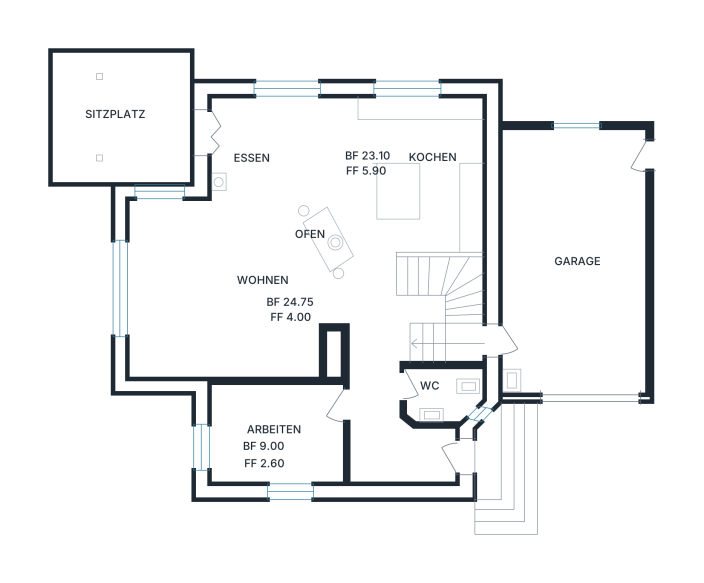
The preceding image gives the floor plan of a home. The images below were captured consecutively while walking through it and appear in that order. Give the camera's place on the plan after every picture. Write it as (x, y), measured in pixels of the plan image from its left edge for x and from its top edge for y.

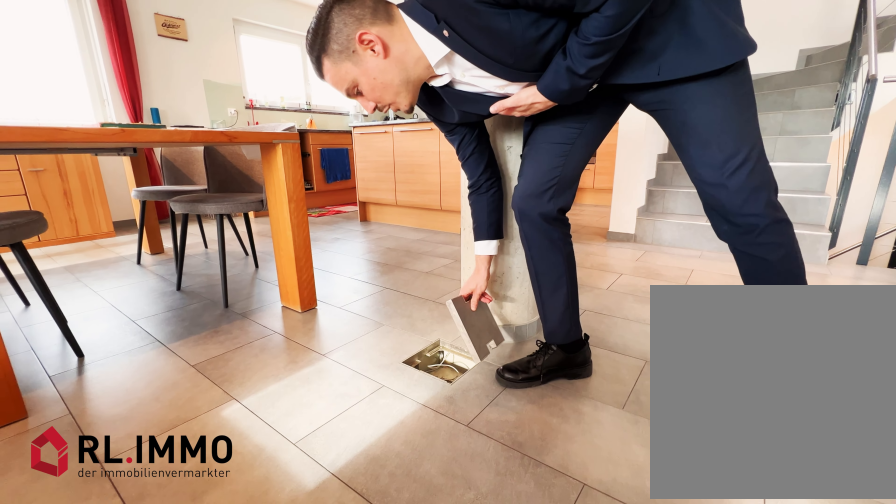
(287, 337)
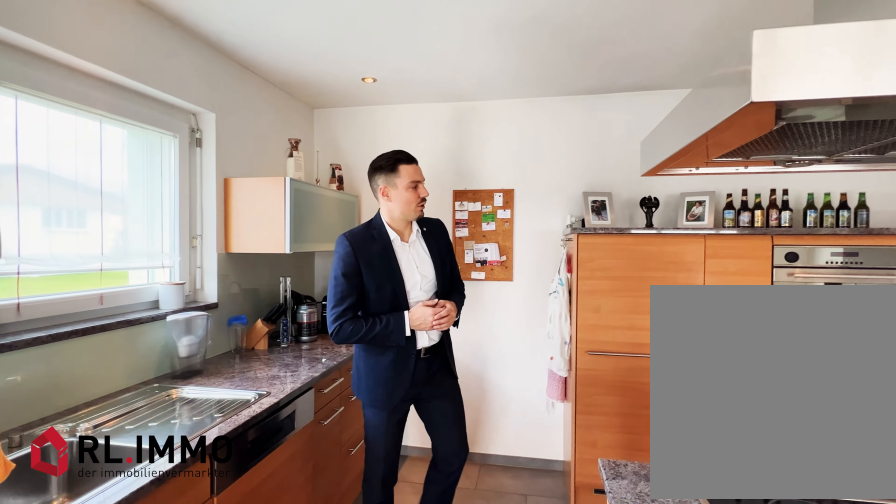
(429, 195)
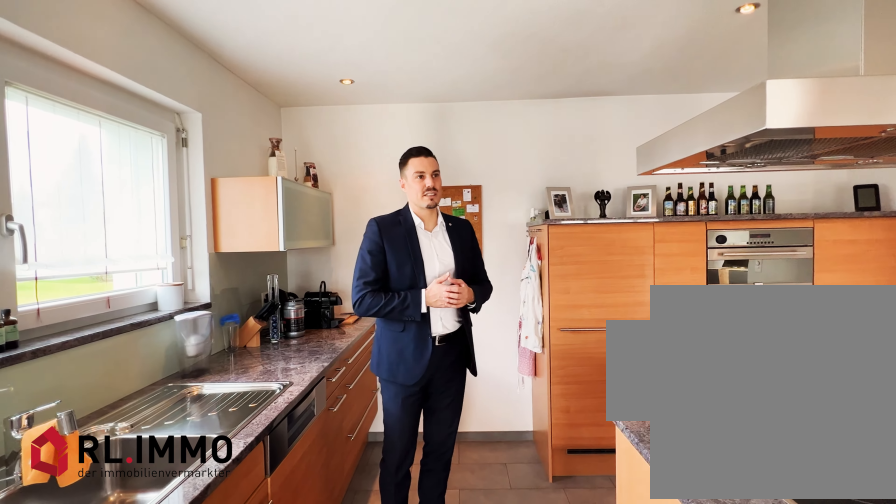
(429, 195)
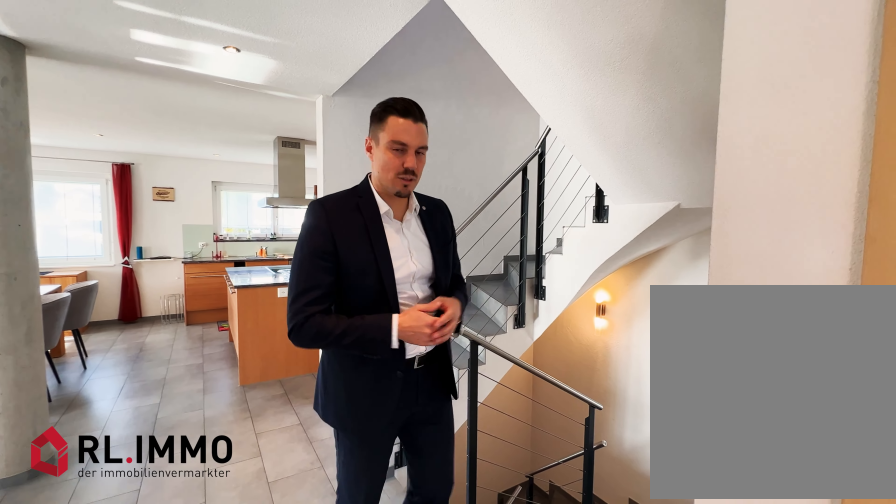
(426, 343)
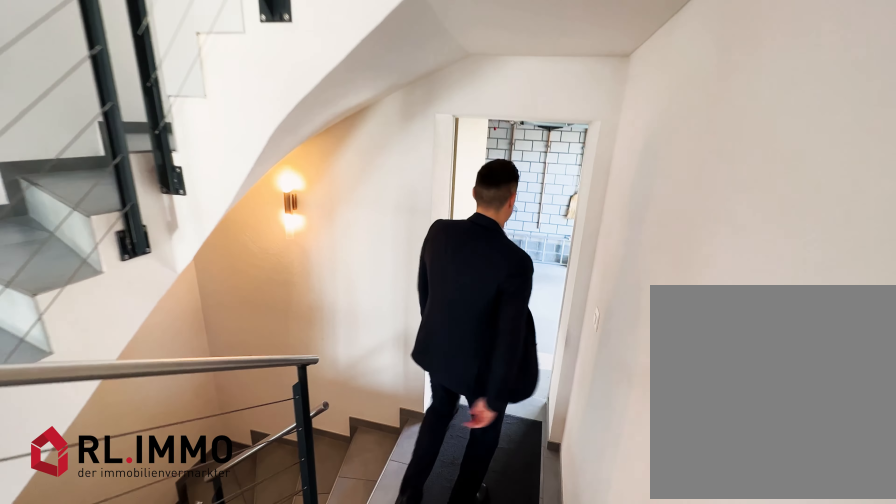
(471, 361)
